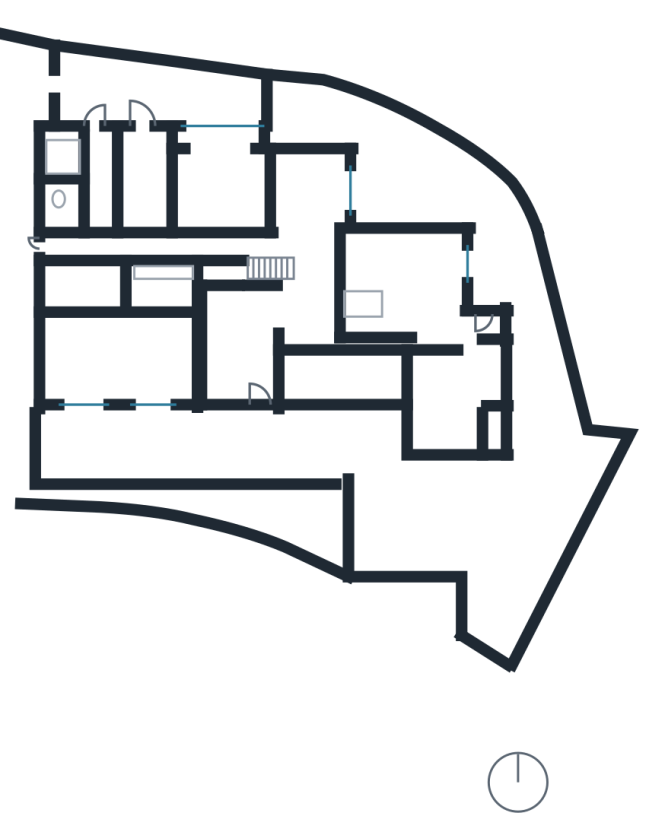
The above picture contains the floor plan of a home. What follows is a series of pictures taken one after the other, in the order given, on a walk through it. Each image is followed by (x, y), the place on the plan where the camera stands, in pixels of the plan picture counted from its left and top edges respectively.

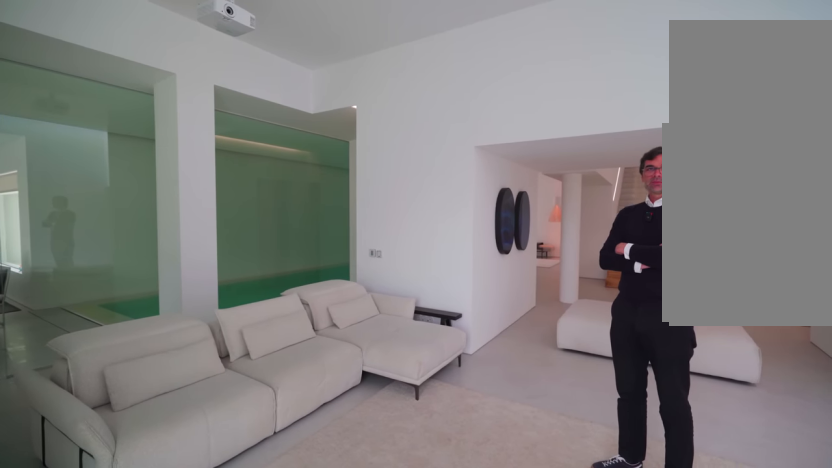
(441, 264)
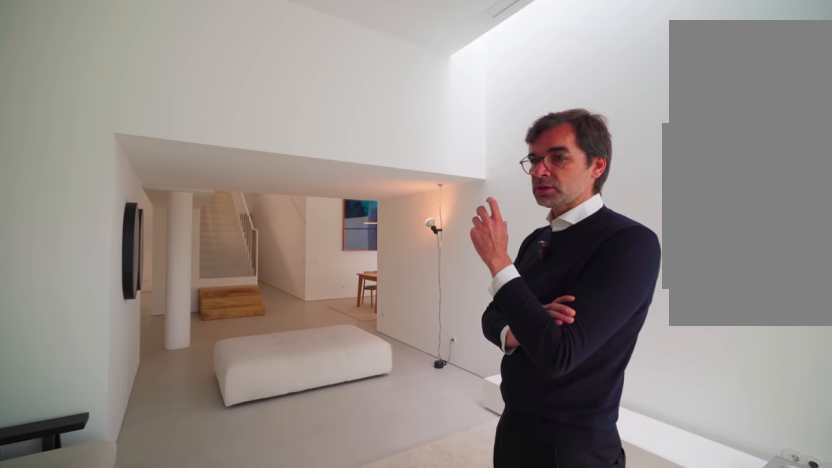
(449, 324)
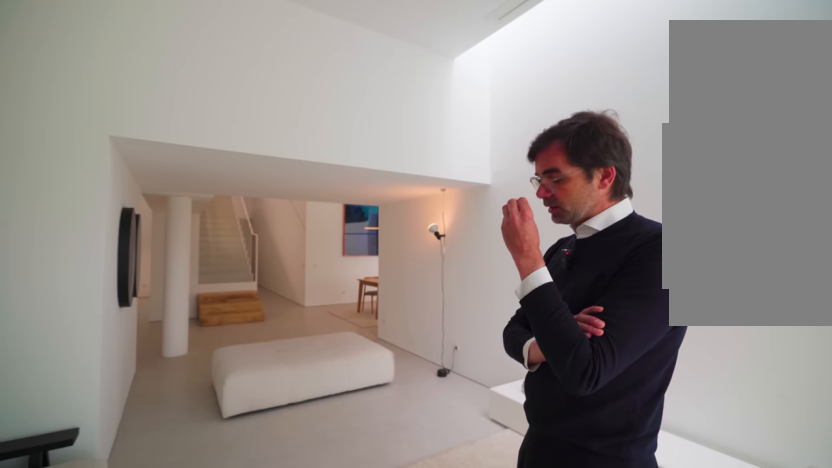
(446, 300)
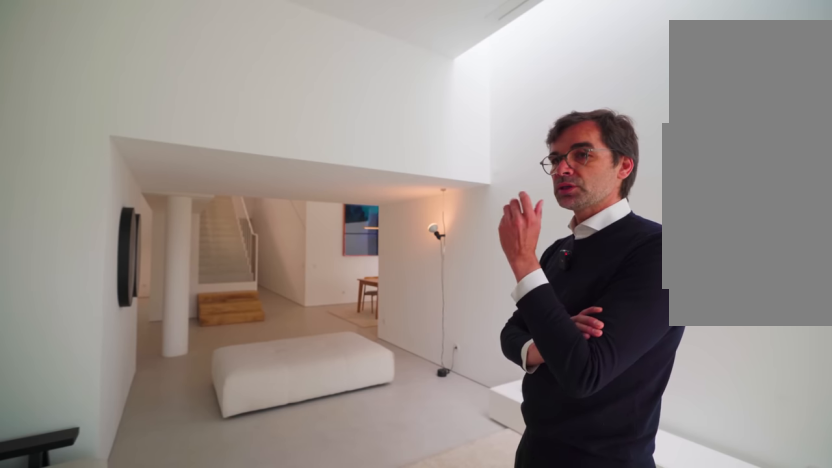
(446, 300)
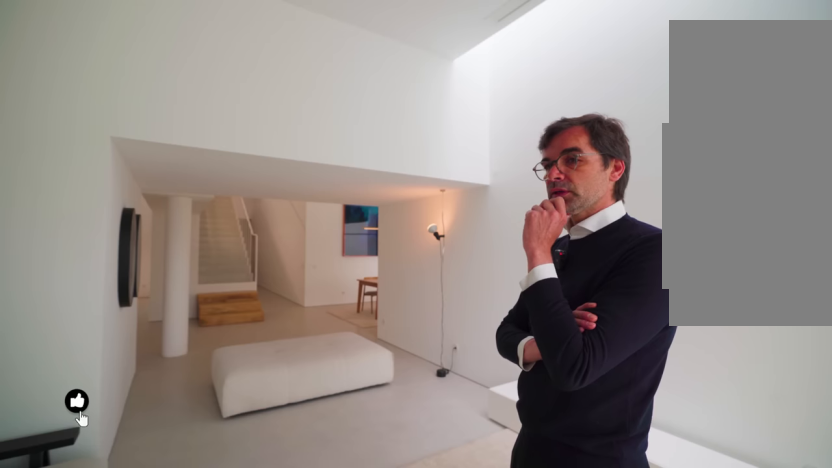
(446, 300)
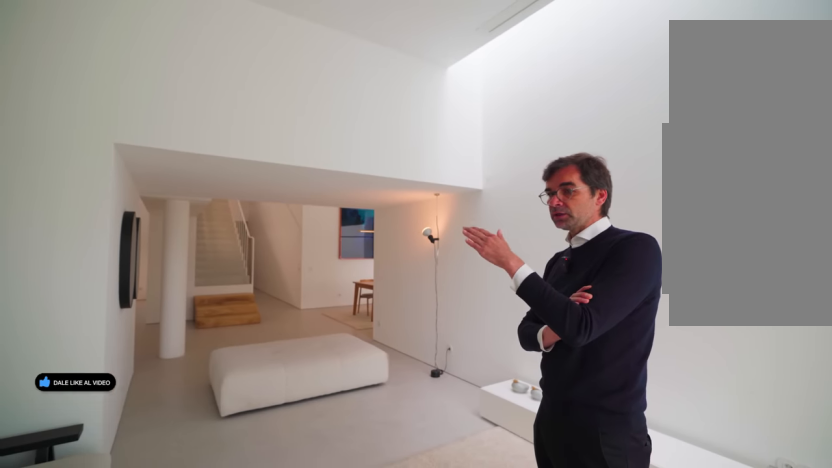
(446, 301)
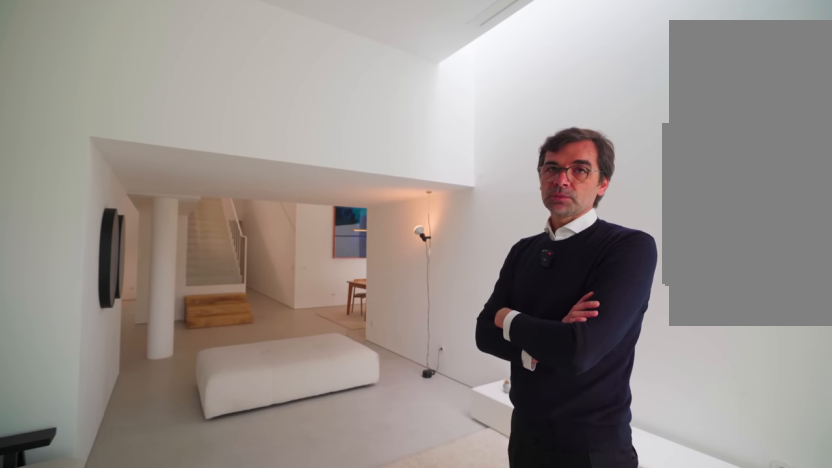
(446, 300)
